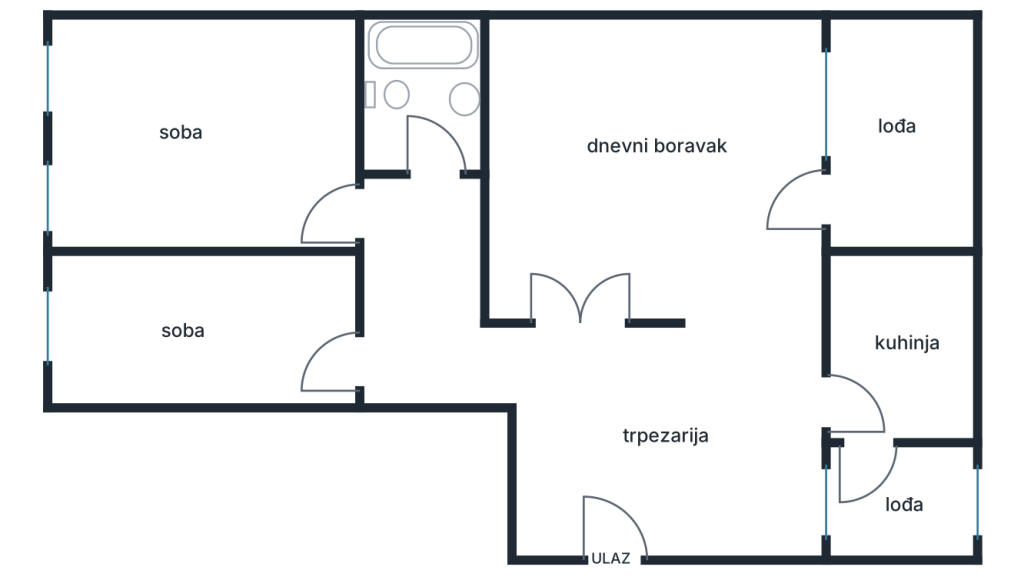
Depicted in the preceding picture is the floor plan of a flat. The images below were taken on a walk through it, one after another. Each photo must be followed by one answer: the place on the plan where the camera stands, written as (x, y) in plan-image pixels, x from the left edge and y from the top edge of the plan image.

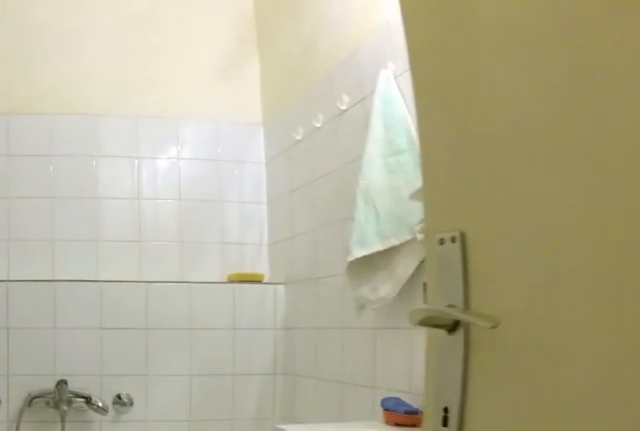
(422, 173)
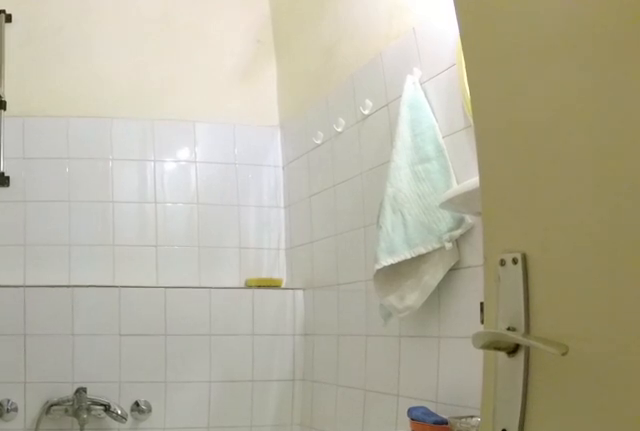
(422, 172)
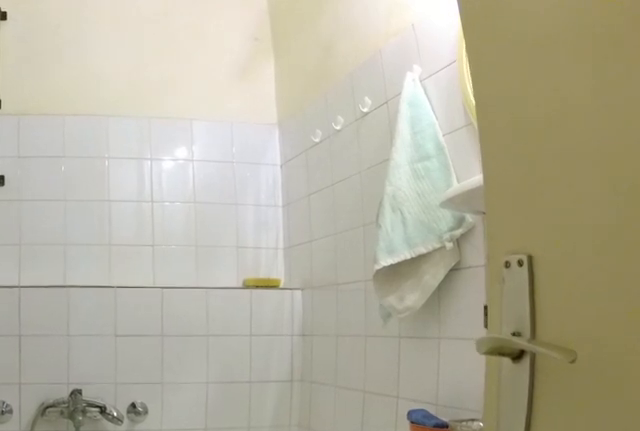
(422, 171)
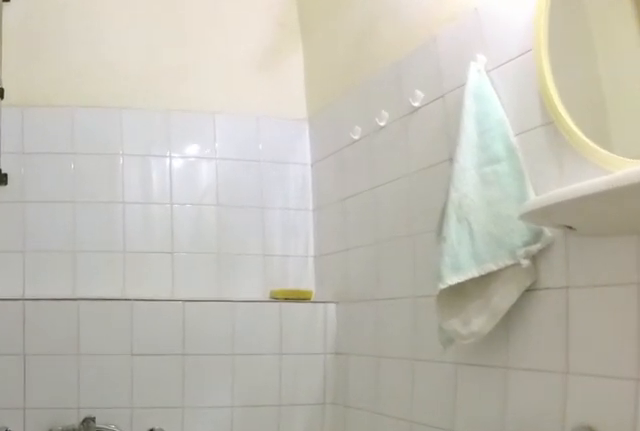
(417, 158)
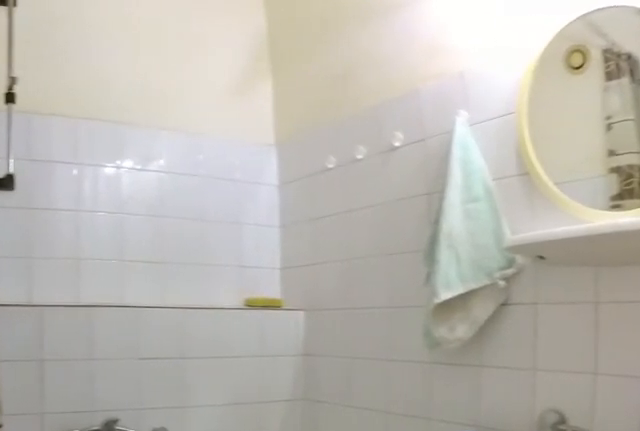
(419, 145)
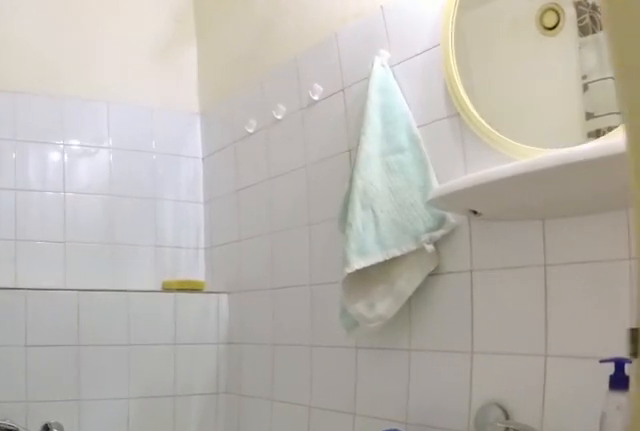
(417, 145)
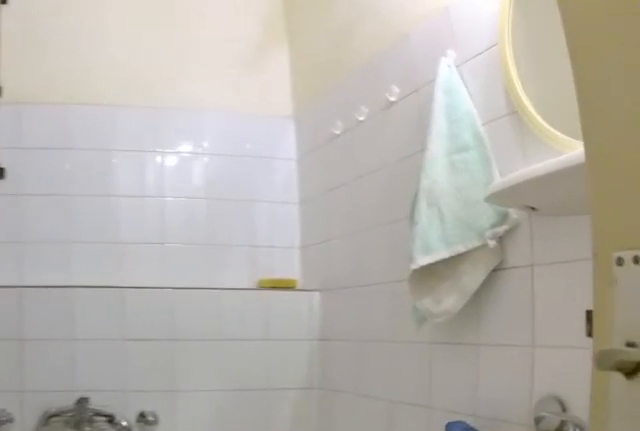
(420, 150)
